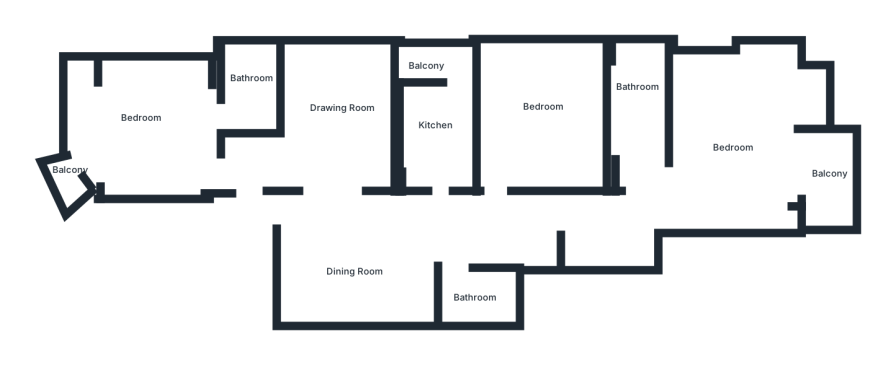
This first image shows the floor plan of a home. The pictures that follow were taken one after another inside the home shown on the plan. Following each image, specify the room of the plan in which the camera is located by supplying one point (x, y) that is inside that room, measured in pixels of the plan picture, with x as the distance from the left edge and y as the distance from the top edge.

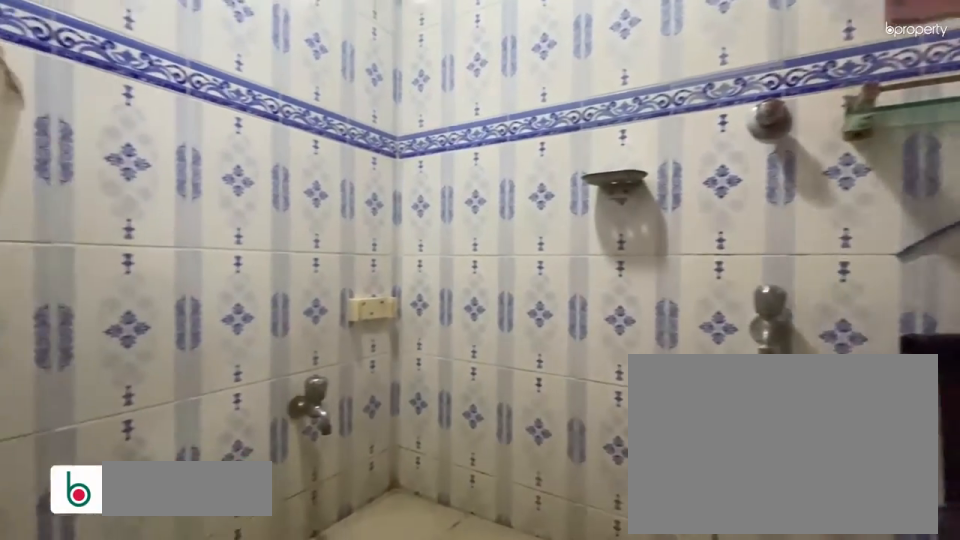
(472, 294)
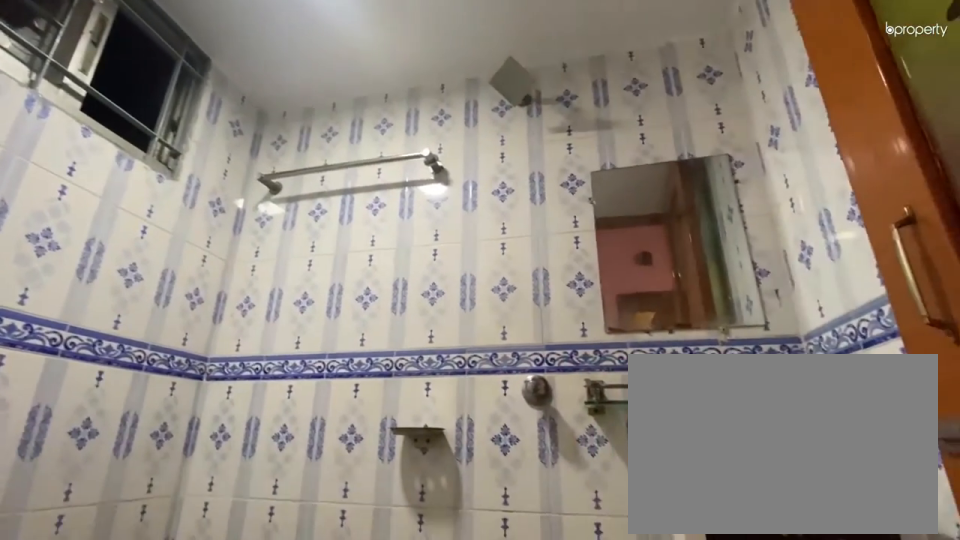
(472, 294)
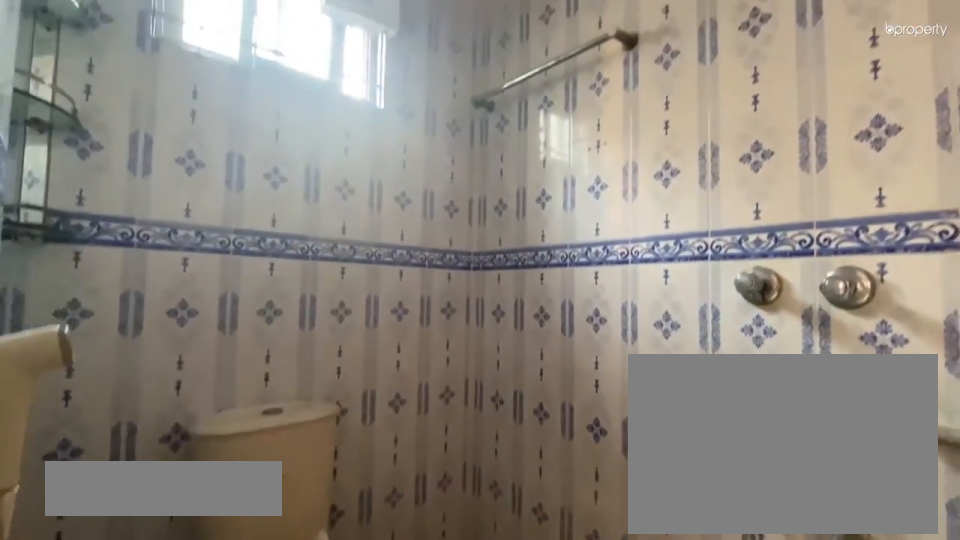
(256, 87)
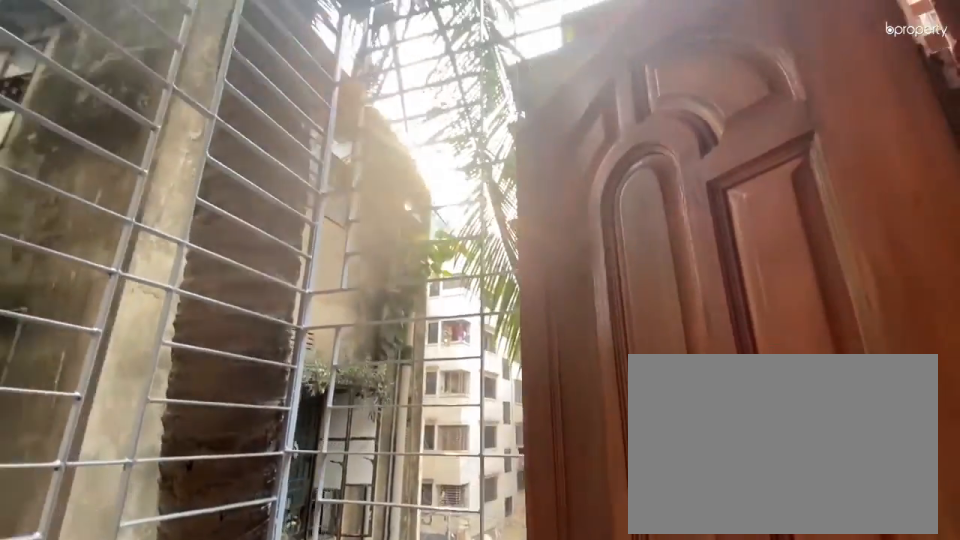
(68, 176)
